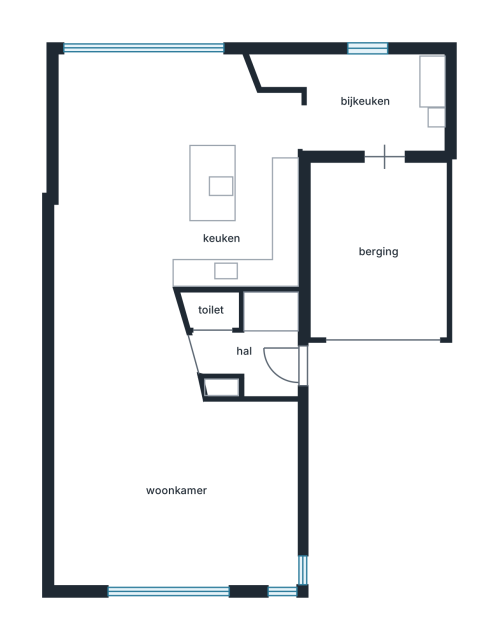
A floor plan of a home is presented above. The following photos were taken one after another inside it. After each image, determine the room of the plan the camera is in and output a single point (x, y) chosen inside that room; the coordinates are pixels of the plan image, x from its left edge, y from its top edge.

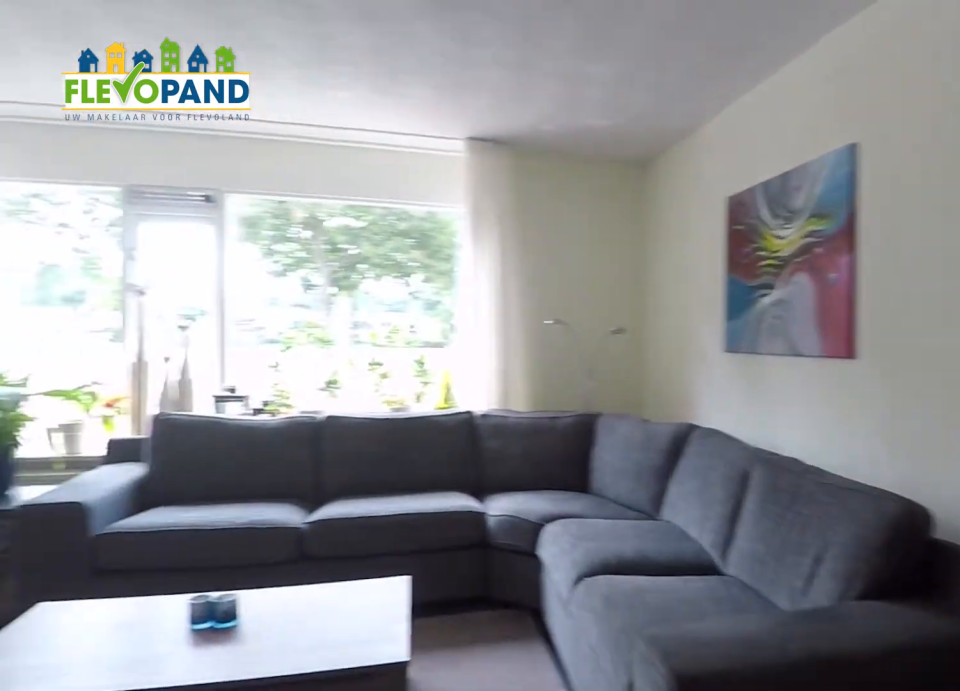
(134, 423)
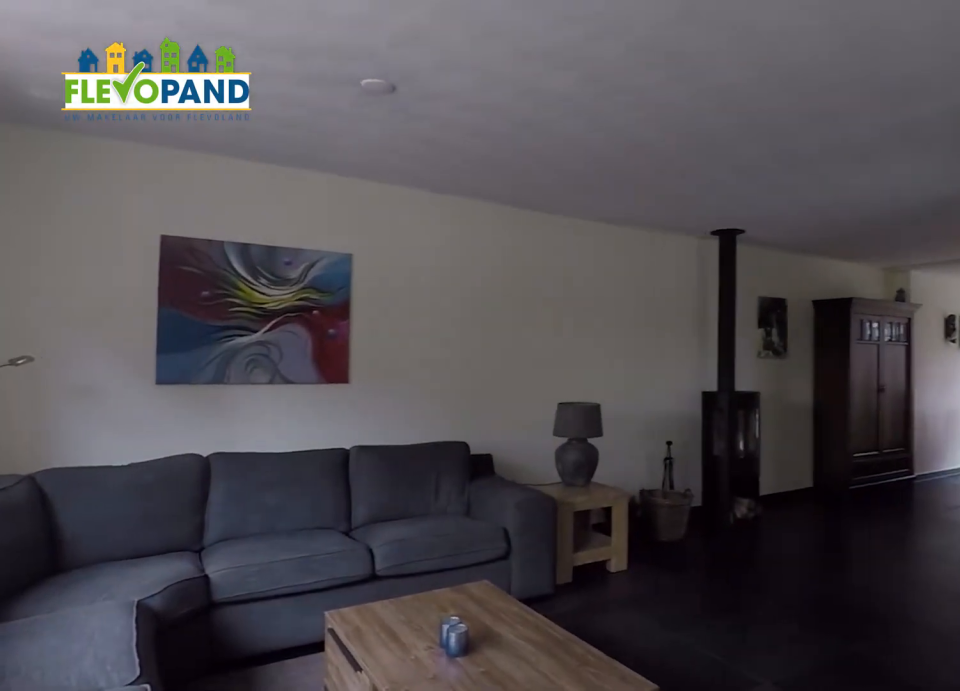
(134, 423)
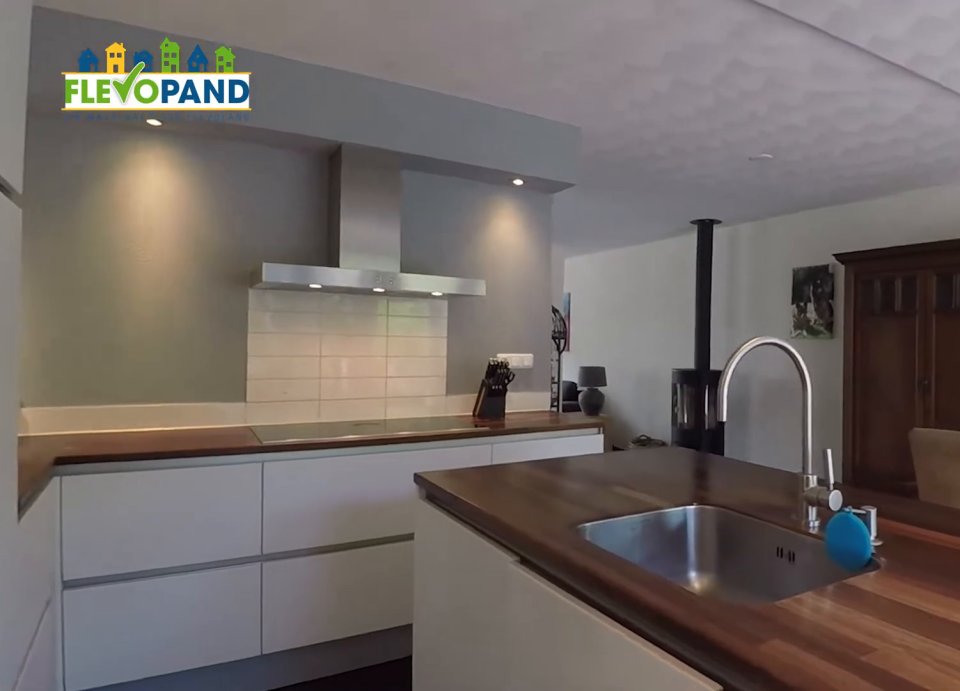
(174, 171)
